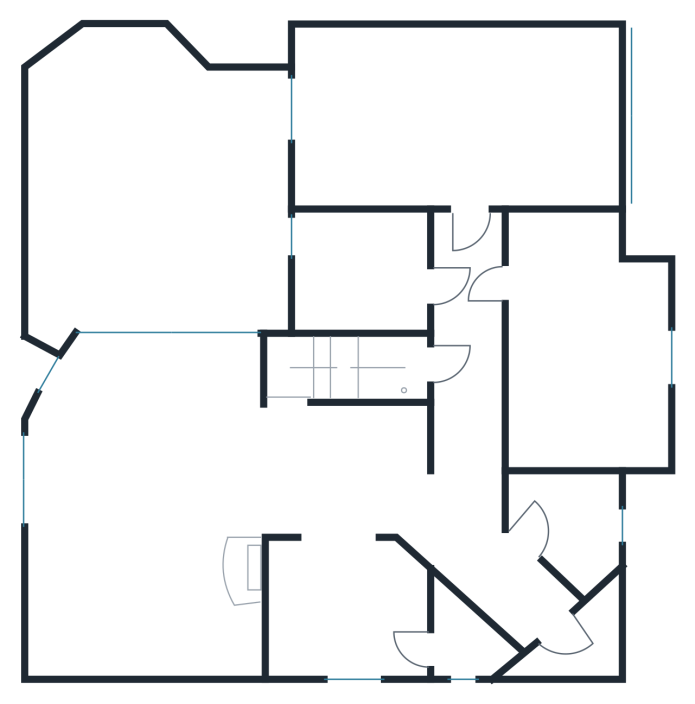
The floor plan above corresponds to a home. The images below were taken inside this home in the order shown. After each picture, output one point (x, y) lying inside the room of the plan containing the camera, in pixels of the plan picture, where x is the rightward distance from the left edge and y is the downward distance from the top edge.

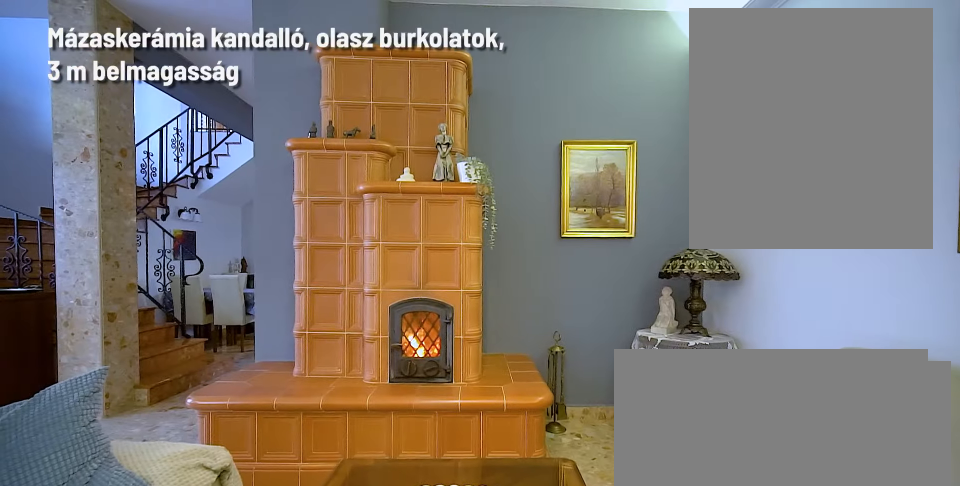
(145, 515)
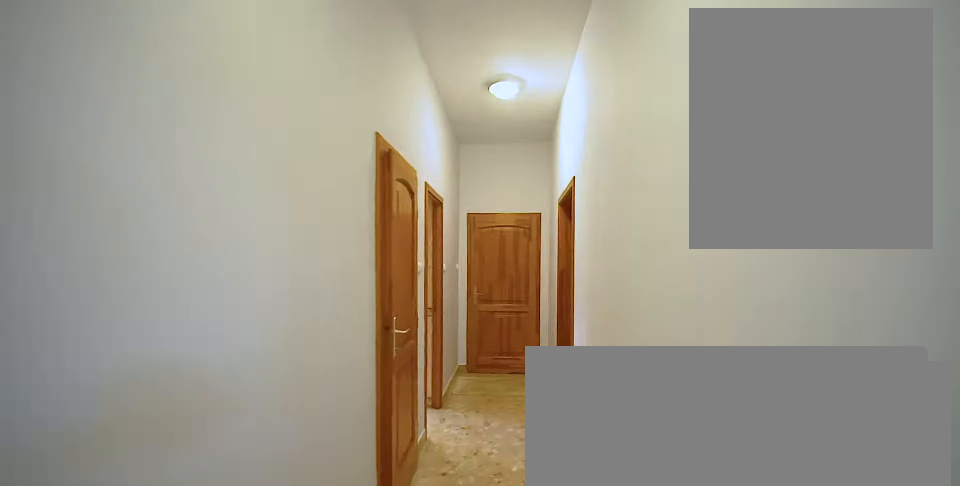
(468, 365)
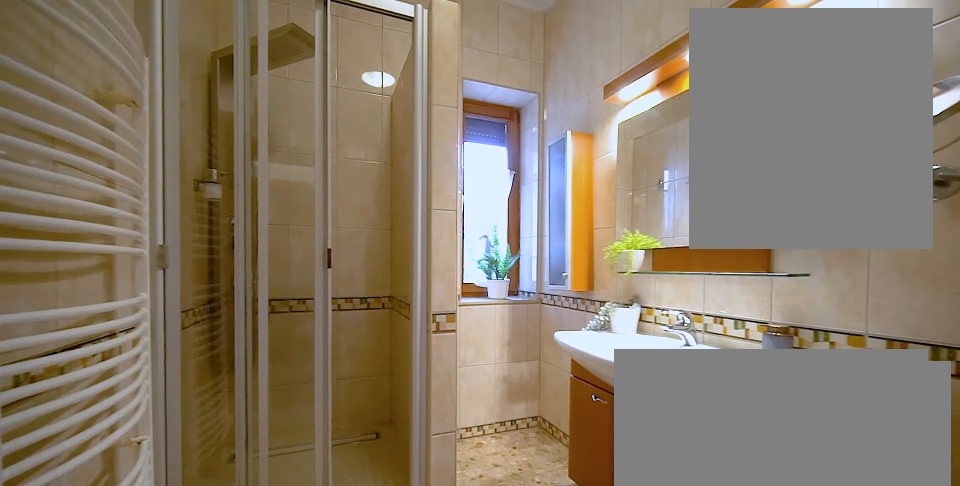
(362, 271)
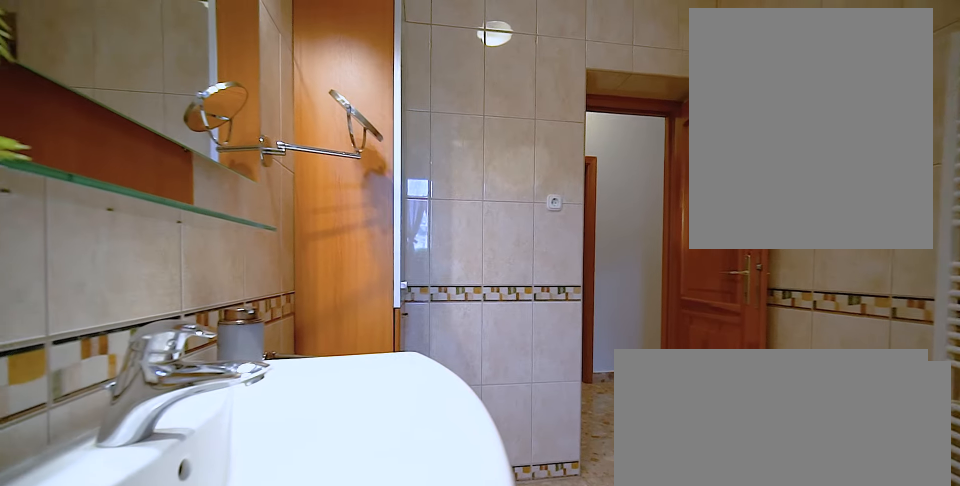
(362, 271)
